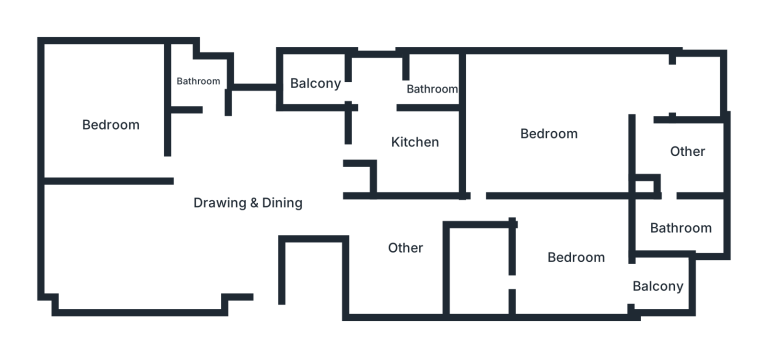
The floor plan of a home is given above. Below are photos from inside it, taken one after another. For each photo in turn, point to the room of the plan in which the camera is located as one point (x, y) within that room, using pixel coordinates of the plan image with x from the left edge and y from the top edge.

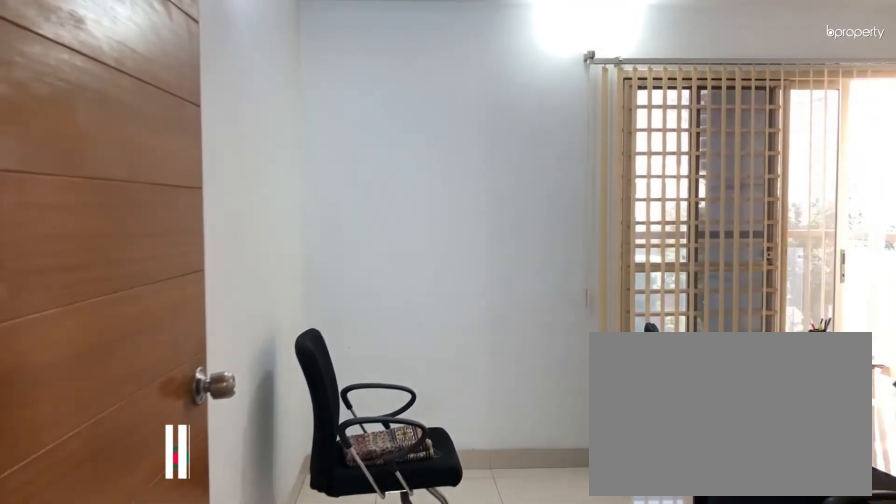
(537, 216)
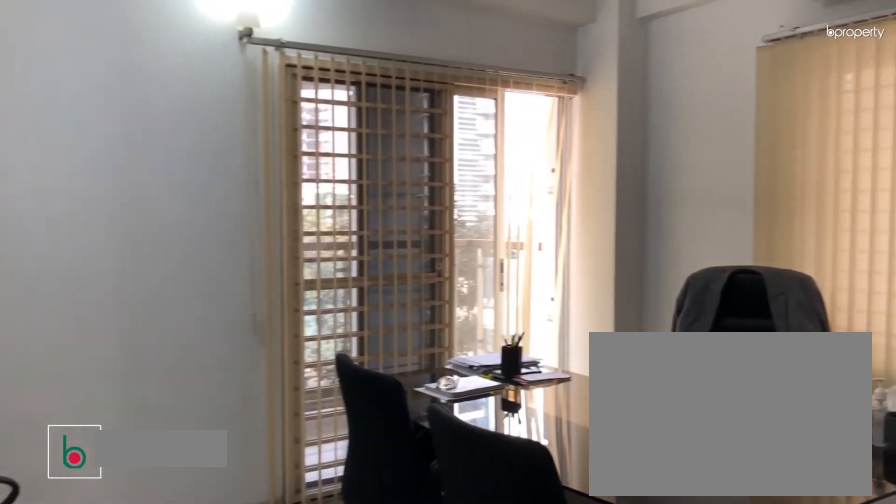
(577, 257)
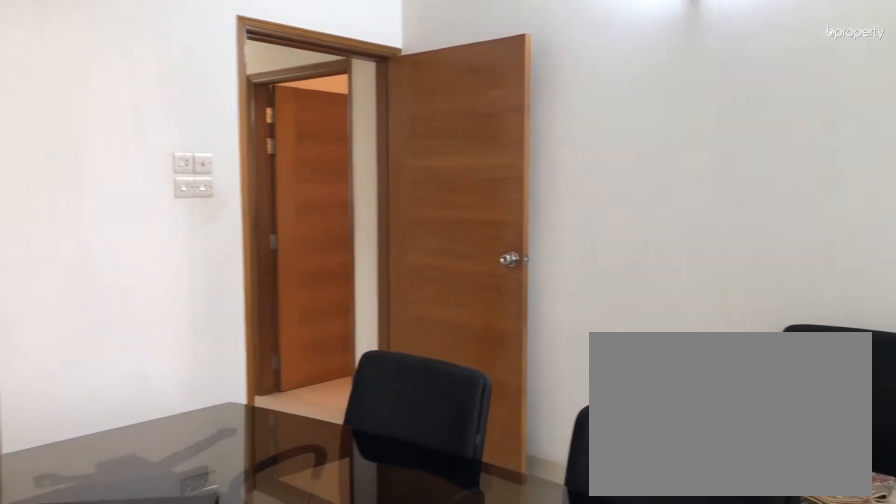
(577, 257)
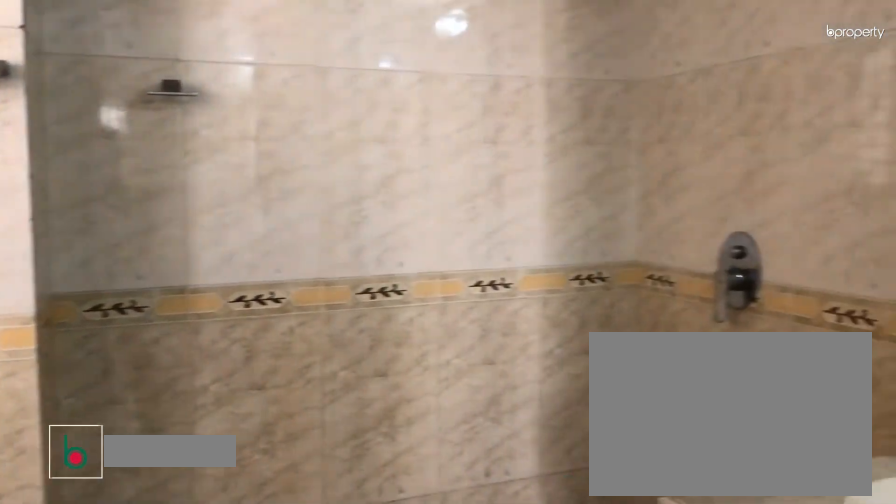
(482, 270)
